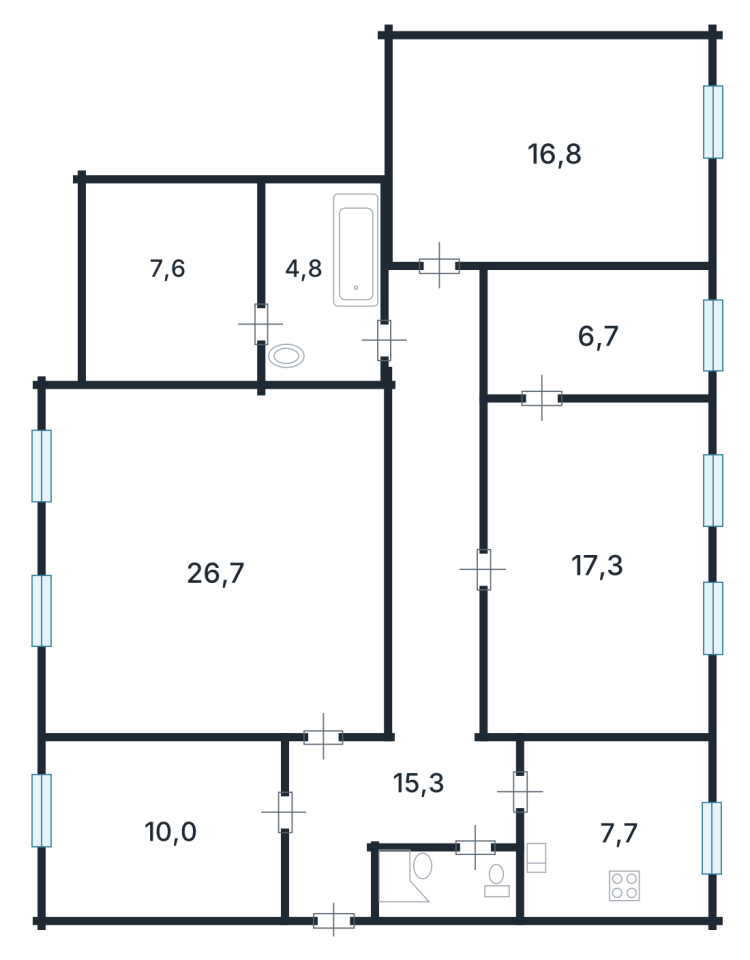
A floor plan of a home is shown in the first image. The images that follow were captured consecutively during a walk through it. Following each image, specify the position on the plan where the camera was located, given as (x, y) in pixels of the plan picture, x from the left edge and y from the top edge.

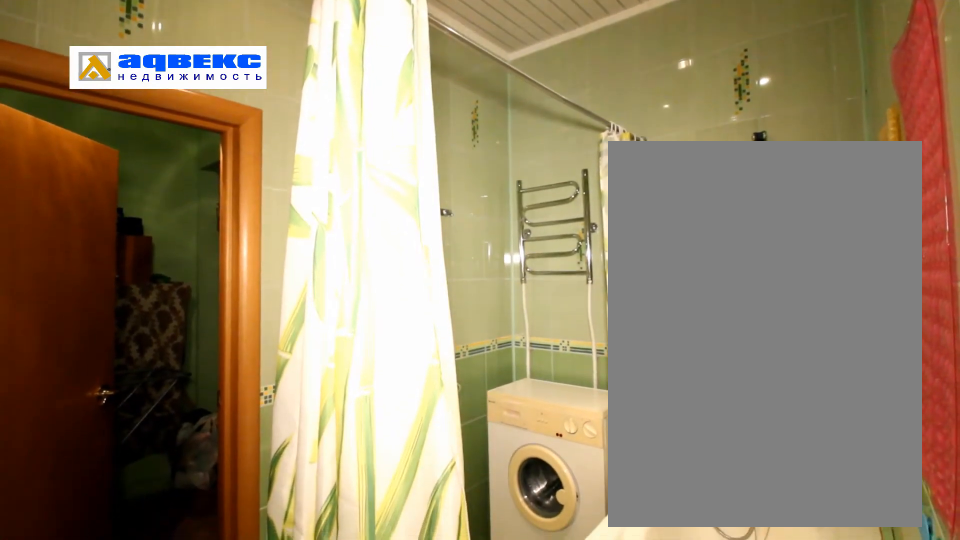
(297, 370)
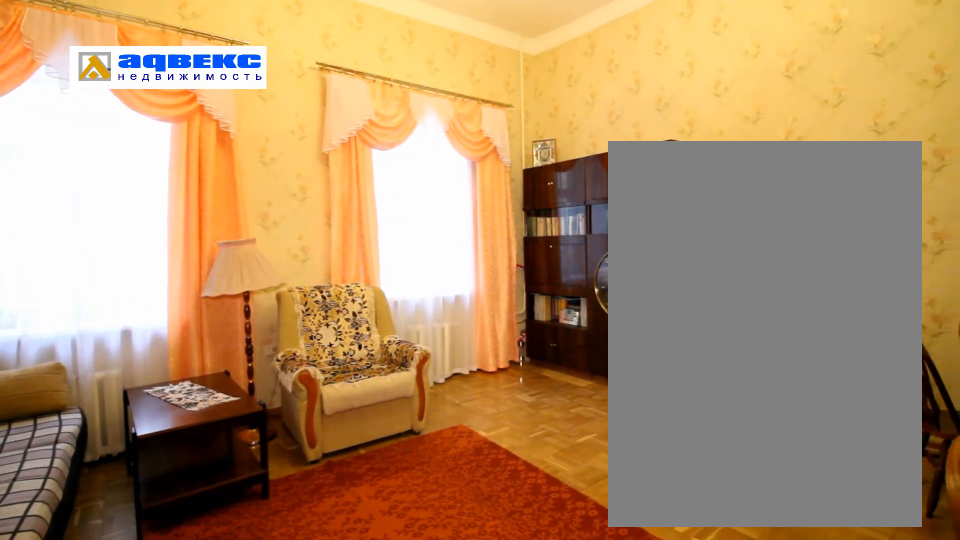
(147, 611)
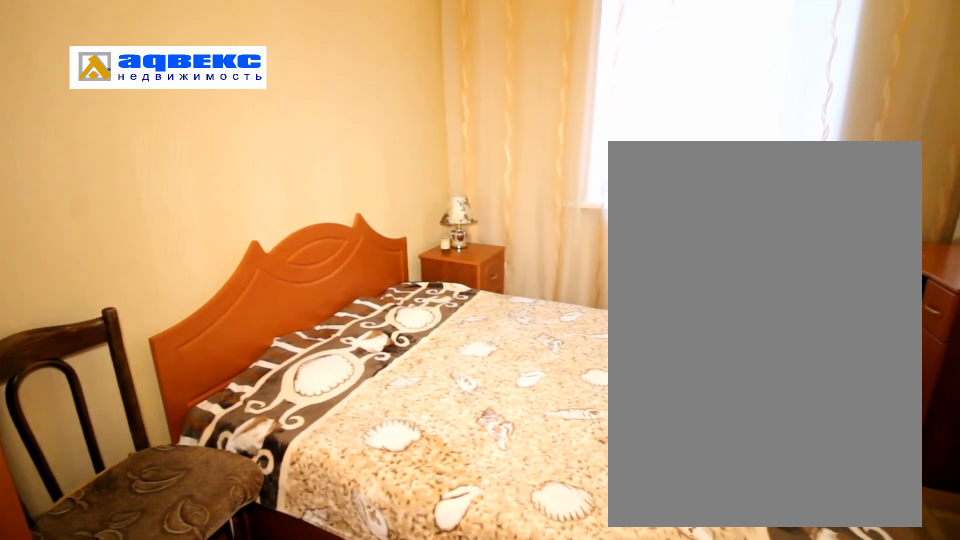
(115, 874)
